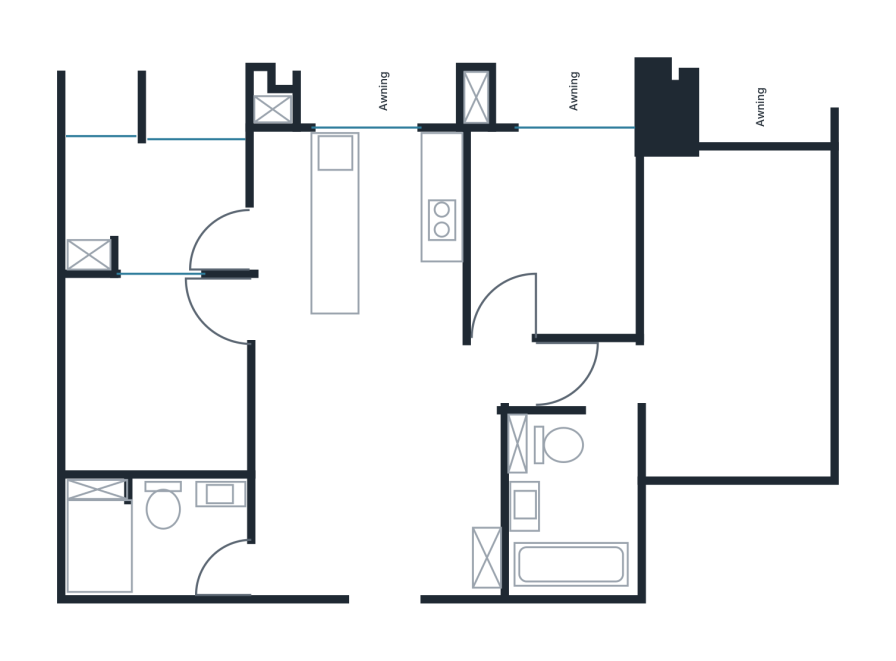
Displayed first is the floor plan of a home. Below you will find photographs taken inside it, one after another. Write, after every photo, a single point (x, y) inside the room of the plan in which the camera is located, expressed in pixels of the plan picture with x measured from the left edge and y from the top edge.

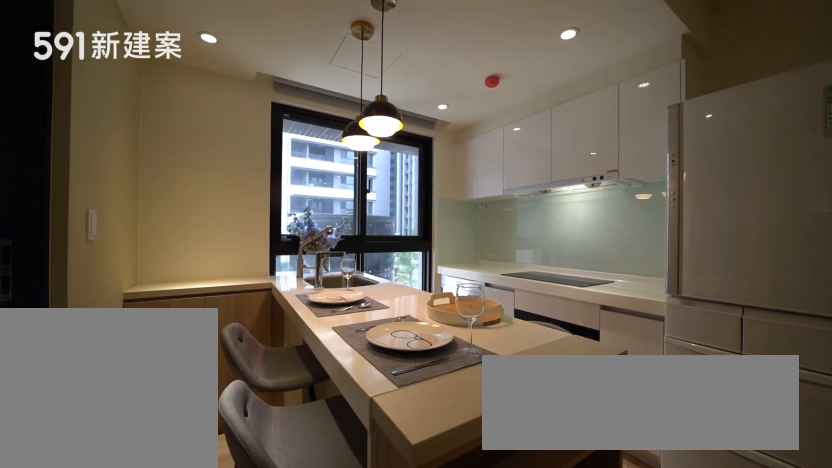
(316, 234)
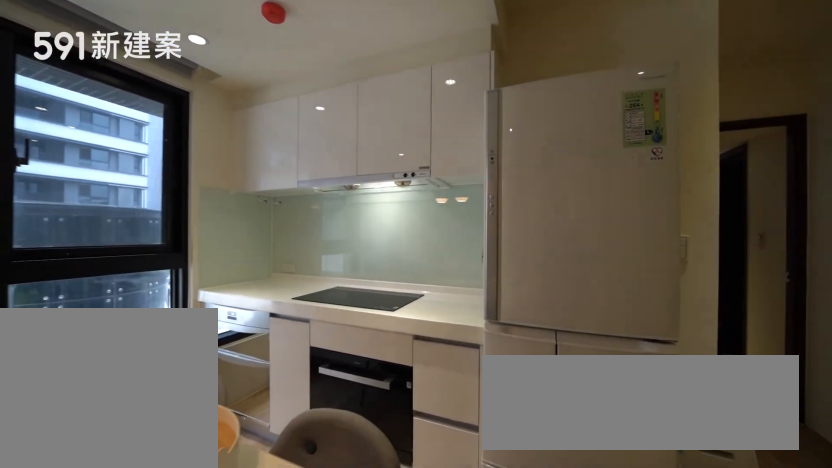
(420, 220)
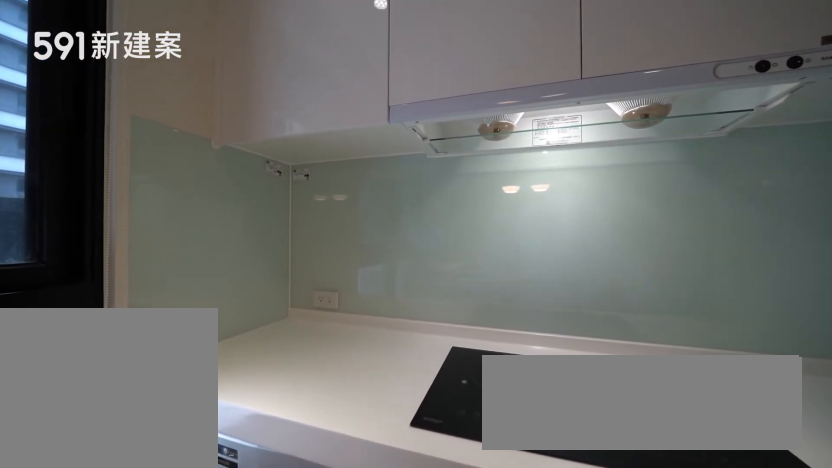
(420, 220)
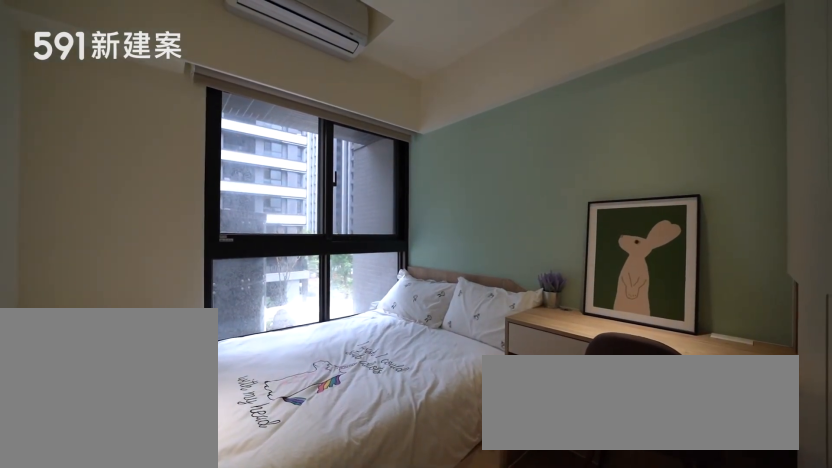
(558, 232)
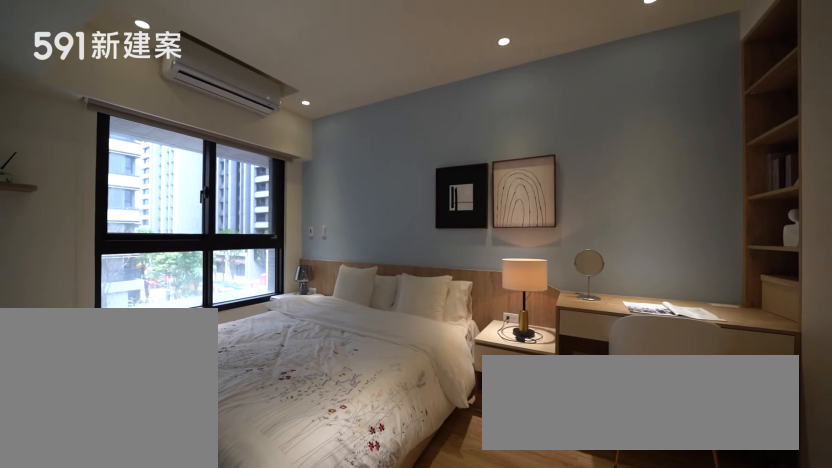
(720, 316)
